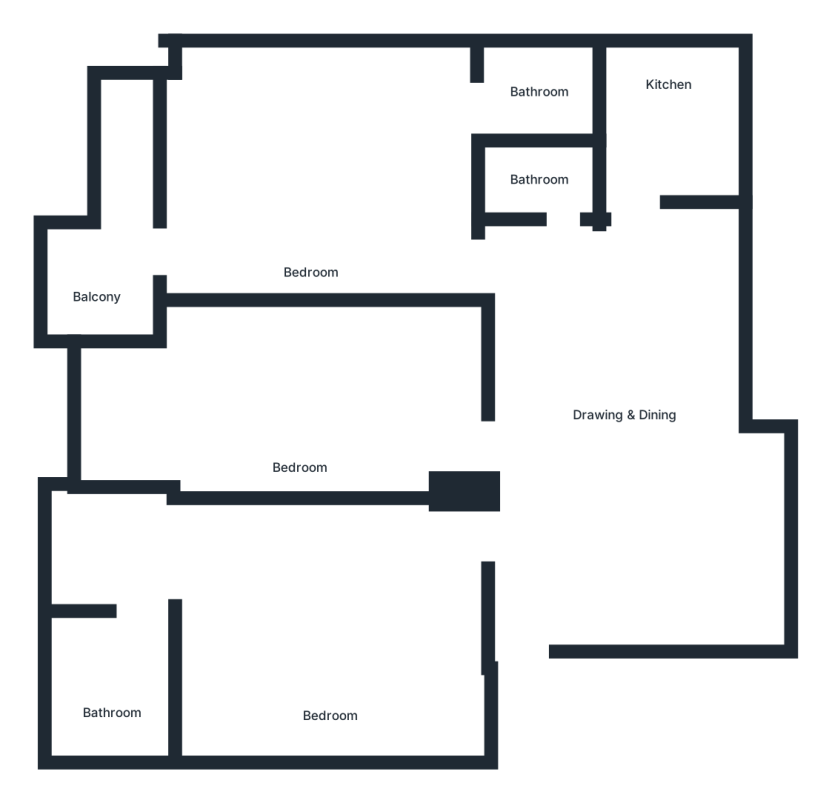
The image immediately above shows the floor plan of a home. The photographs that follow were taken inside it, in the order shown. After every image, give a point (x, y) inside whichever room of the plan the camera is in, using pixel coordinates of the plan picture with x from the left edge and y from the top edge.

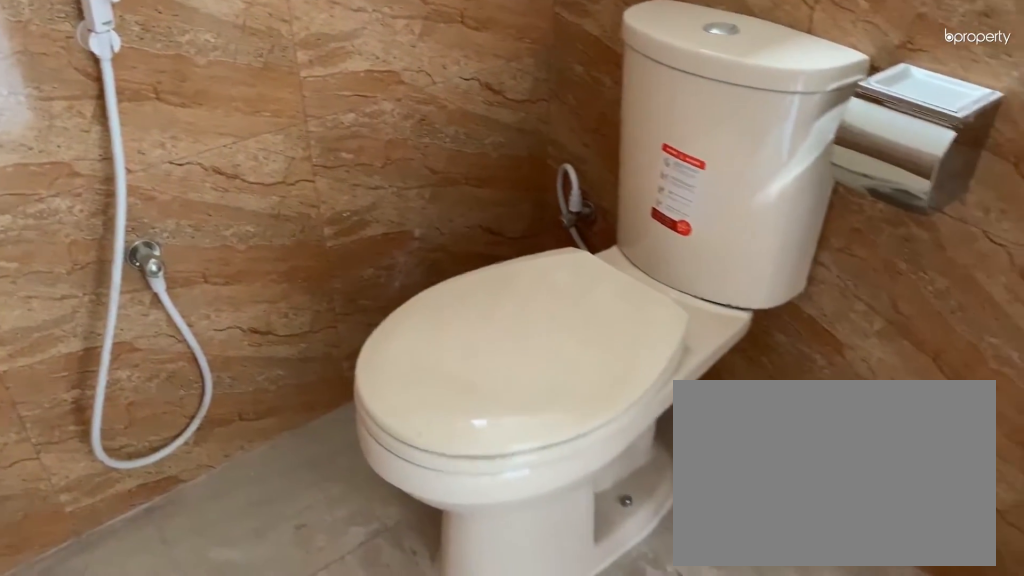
(109, 718)
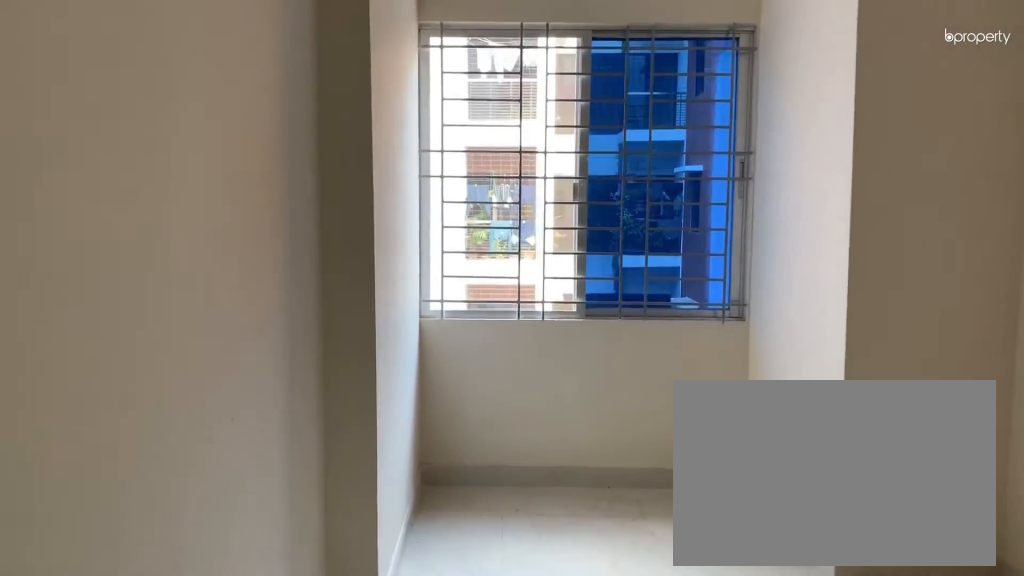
(313, 397)
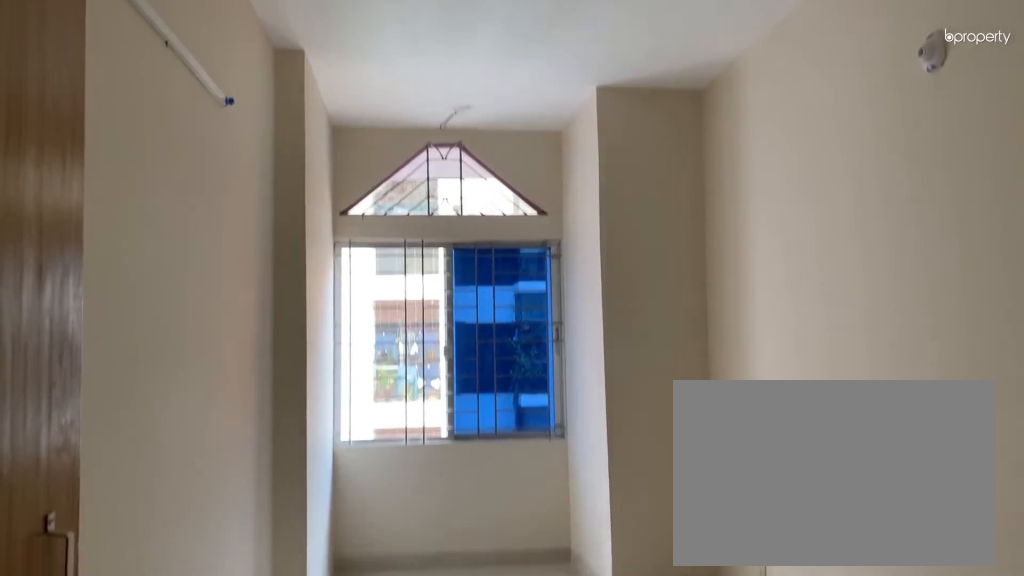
(314, 397)
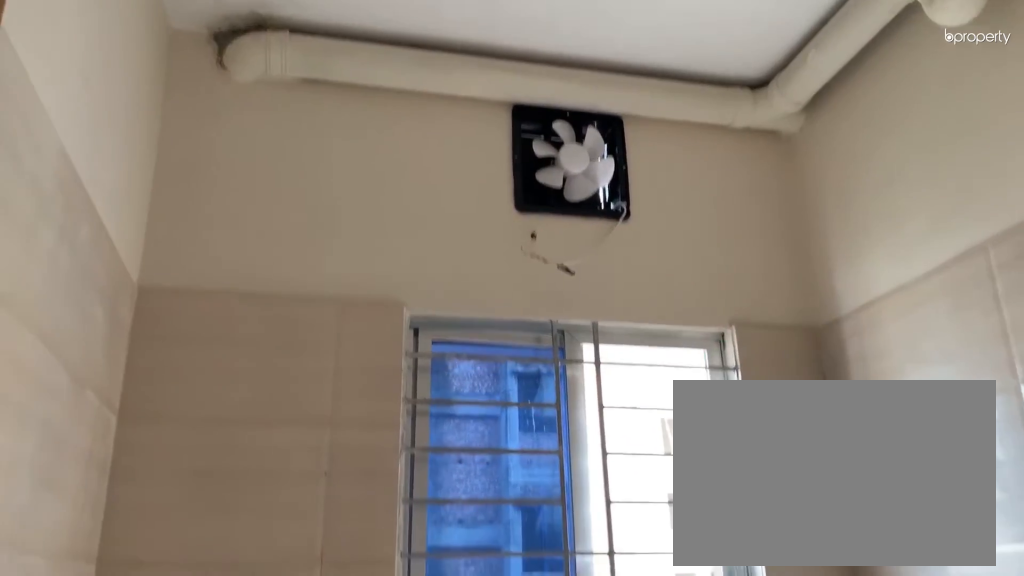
(669, 95)
